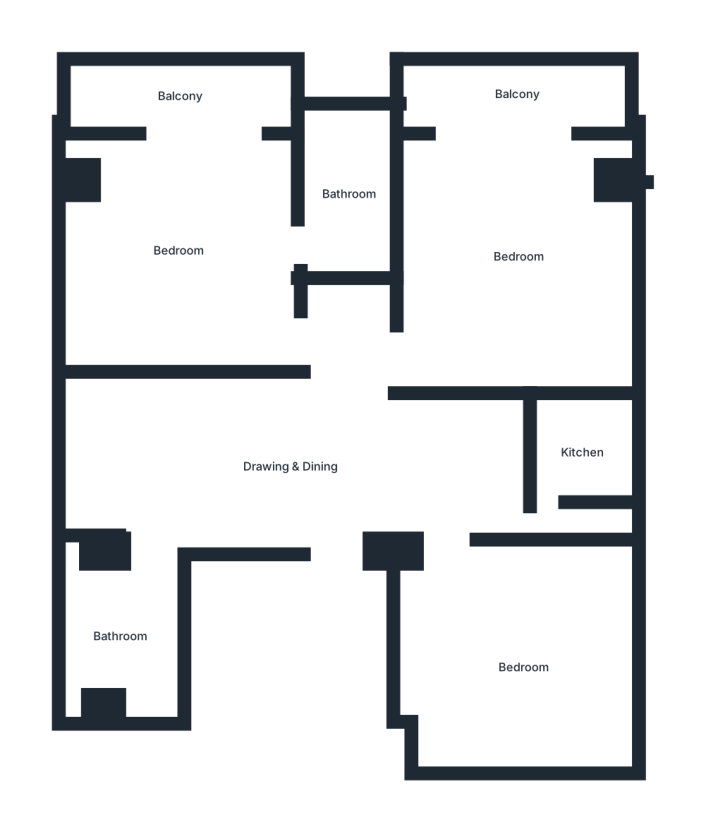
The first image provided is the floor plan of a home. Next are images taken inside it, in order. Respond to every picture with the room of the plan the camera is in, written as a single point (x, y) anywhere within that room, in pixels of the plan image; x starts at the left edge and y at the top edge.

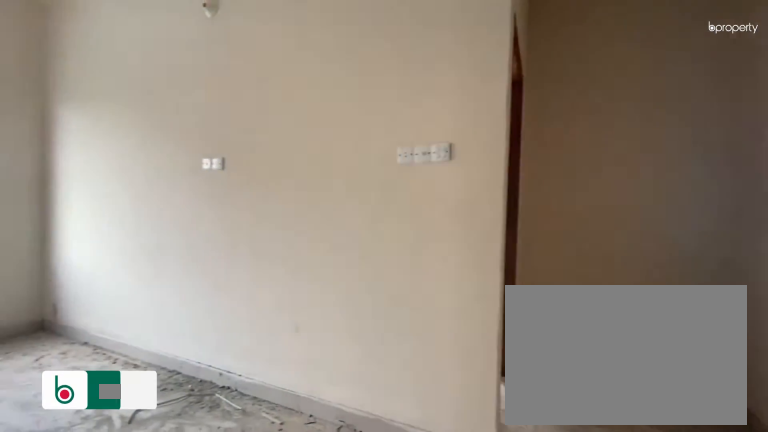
(292, 465)
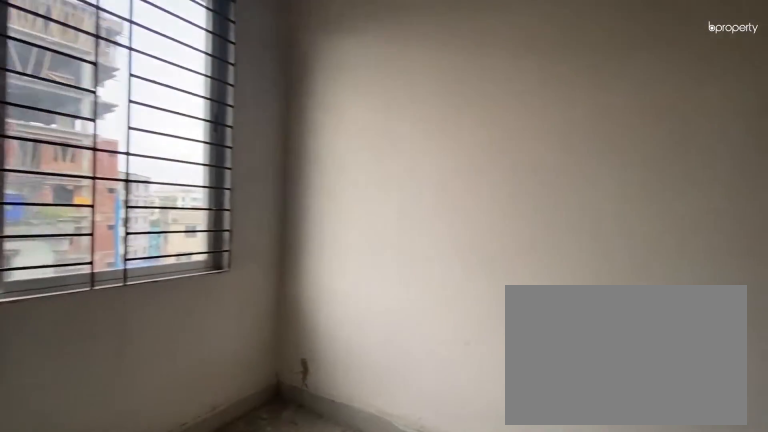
(292, 465)
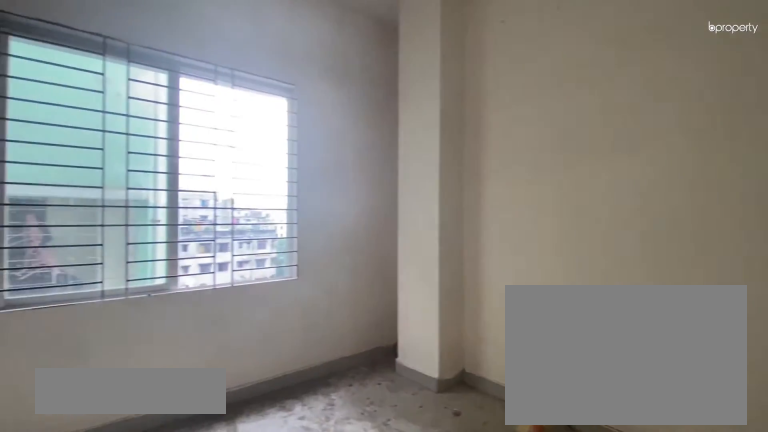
(520, 669)
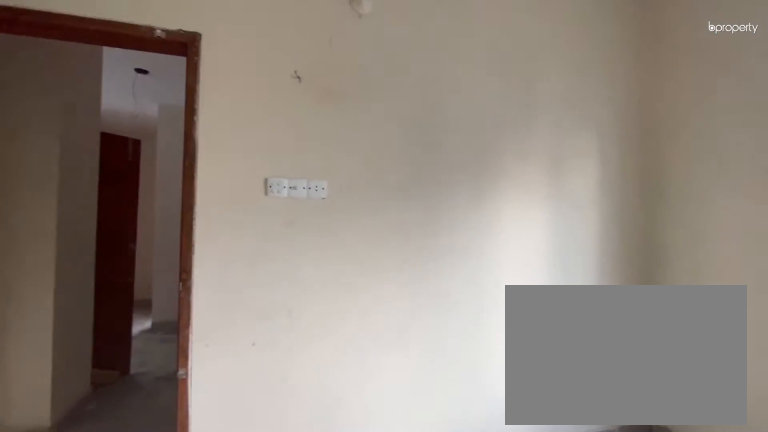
(520, 669)
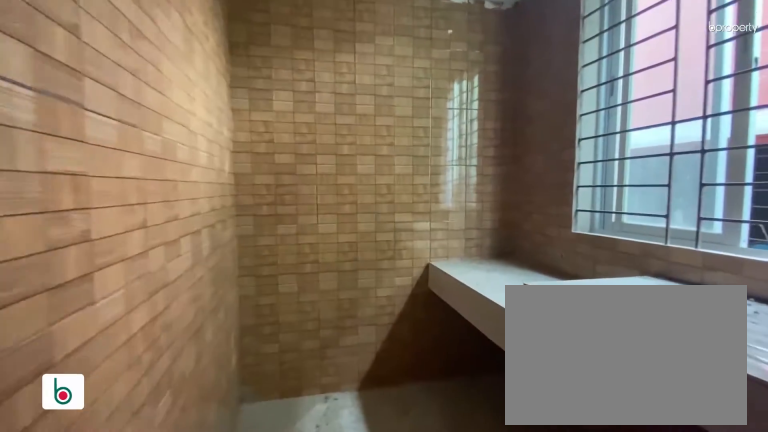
(580, 453)
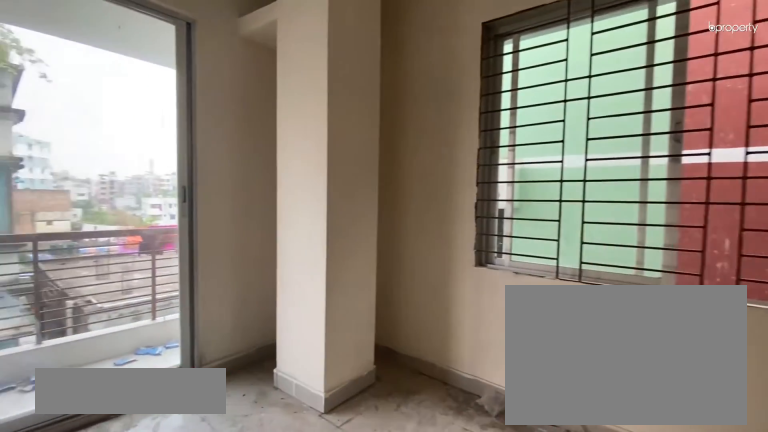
(515, 258)
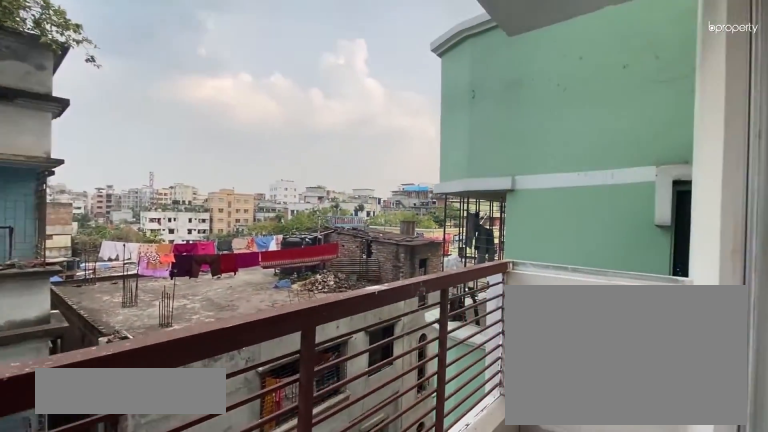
(517, 94)
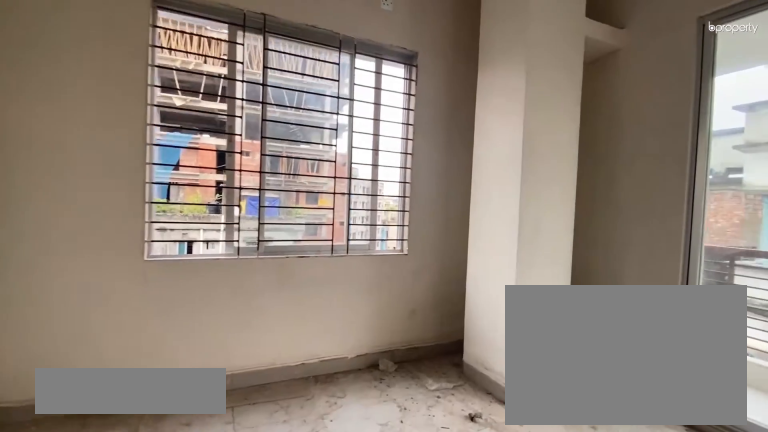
(178, 250)
